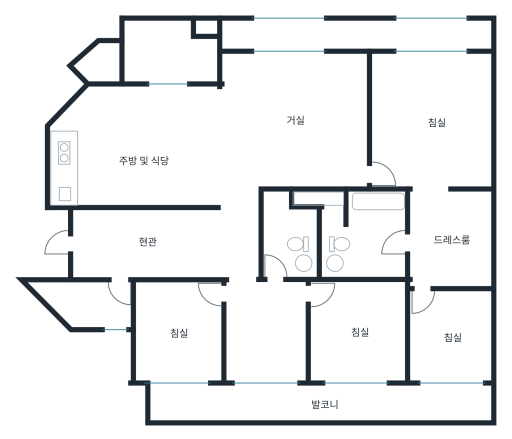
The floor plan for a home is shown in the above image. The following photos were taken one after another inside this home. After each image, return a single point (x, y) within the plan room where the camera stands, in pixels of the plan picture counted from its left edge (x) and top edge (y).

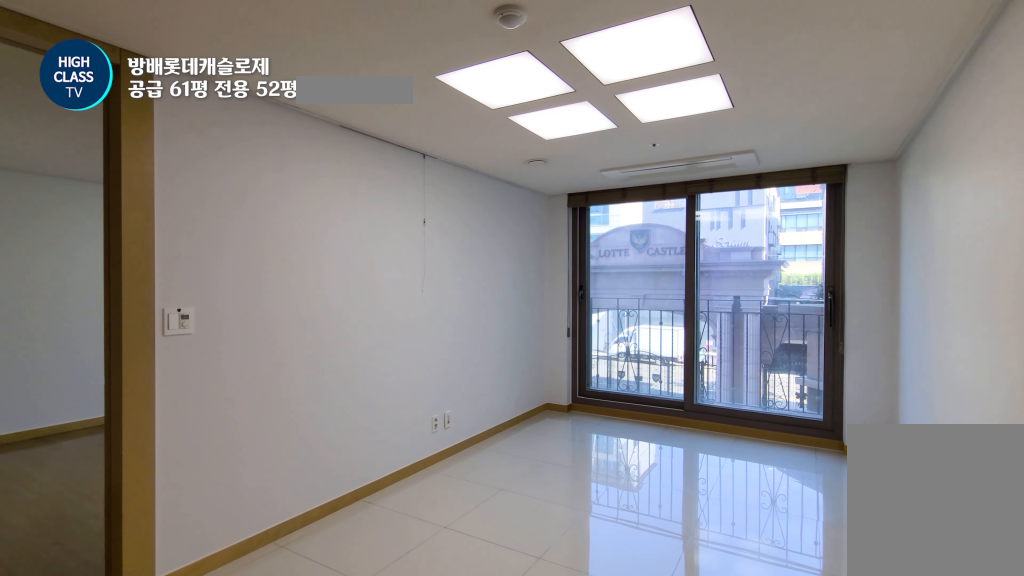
(266, 349)
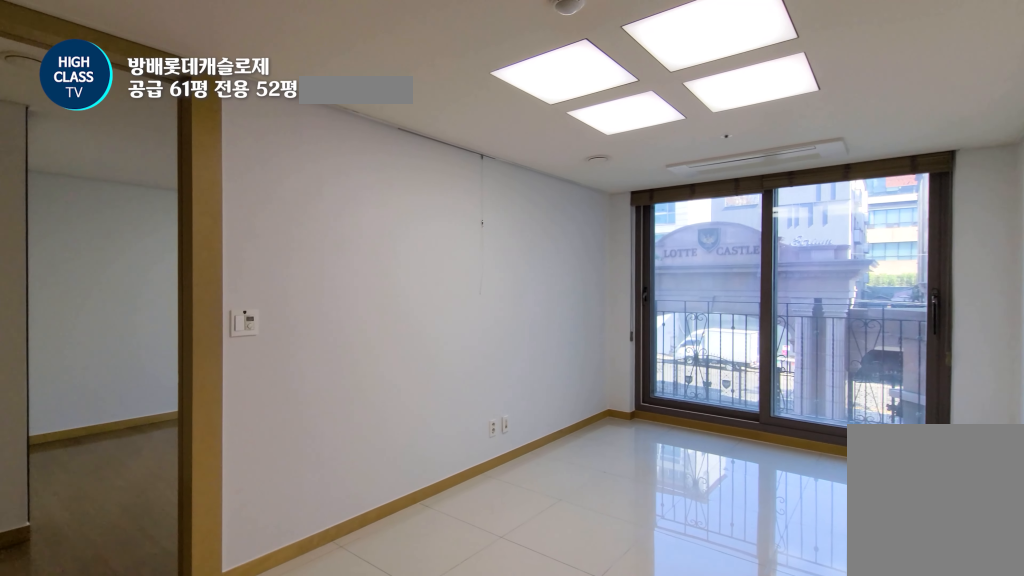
(266, 349)
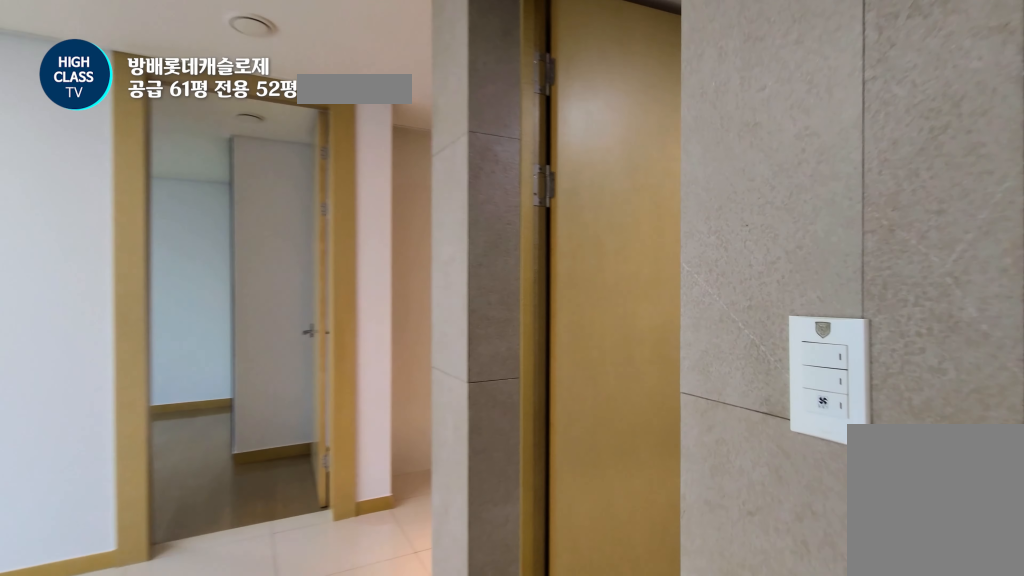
(266, 339)
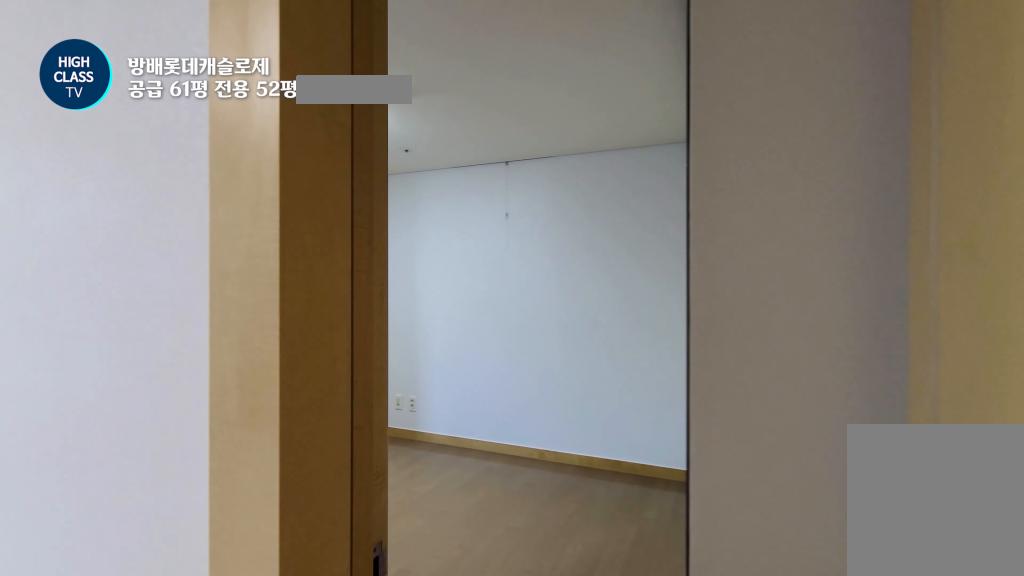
(266, 339)
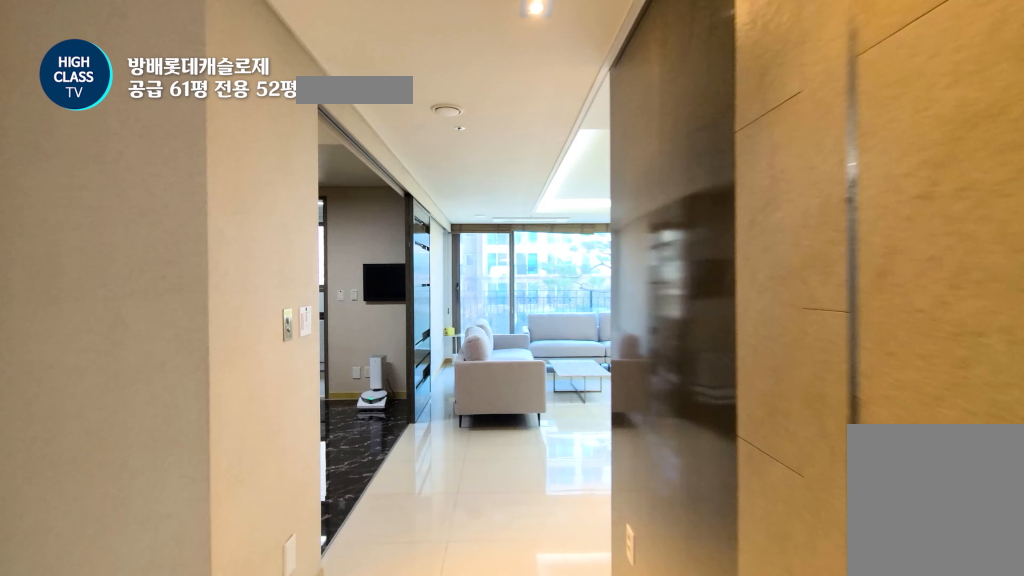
(239, 233)
